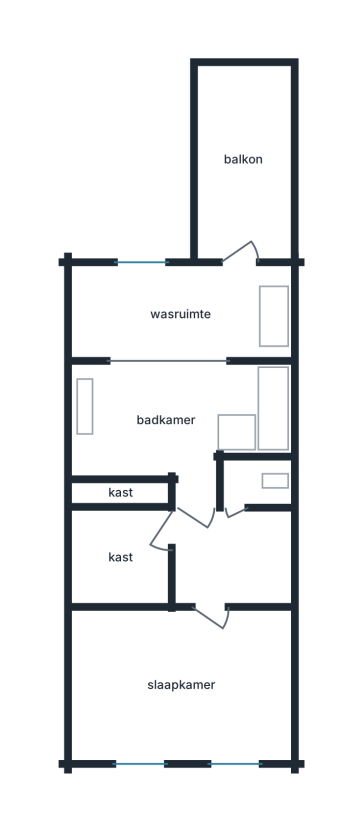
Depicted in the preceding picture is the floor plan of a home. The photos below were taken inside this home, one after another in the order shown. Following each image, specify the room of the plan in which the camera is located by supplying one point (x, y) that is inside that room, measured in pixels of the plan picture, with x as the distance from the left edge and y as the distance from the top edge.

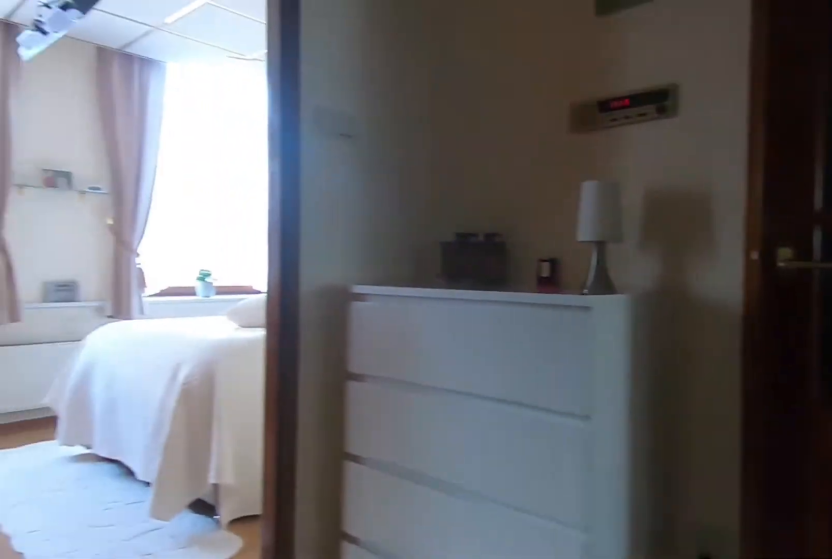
(215, 543)
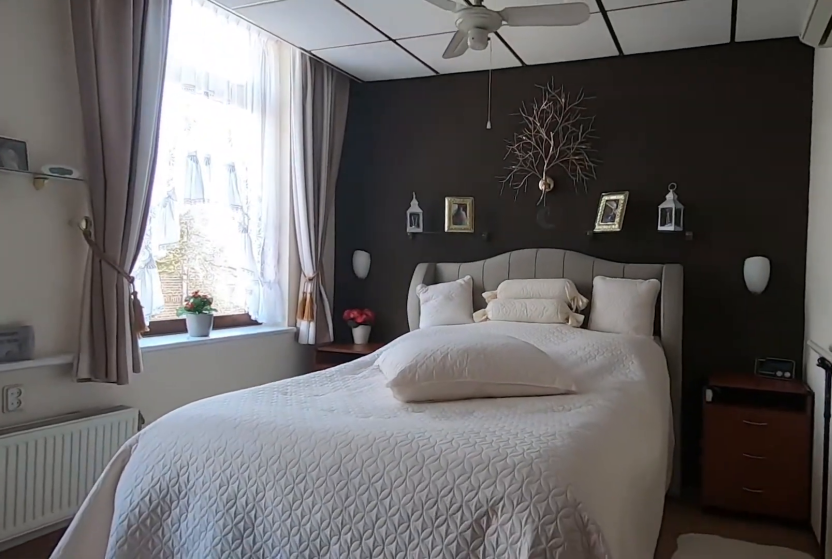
(179, 688)
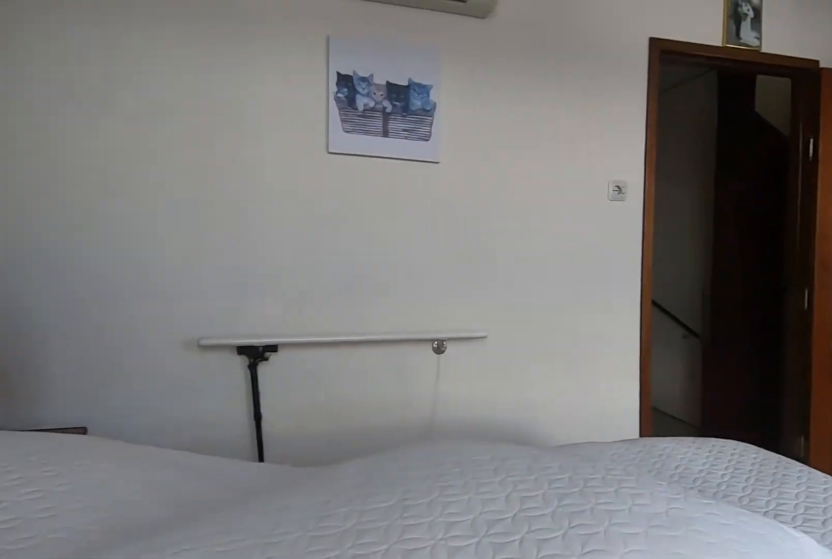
(179, 688)
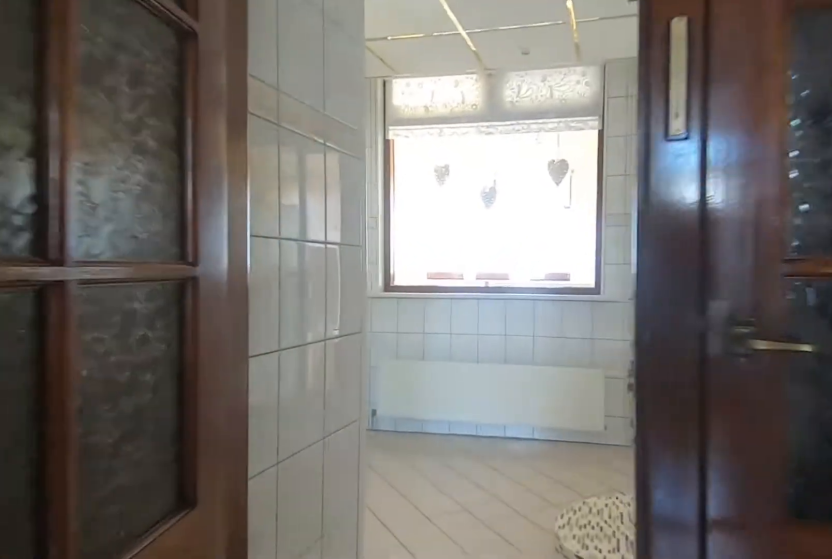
(215, 541)
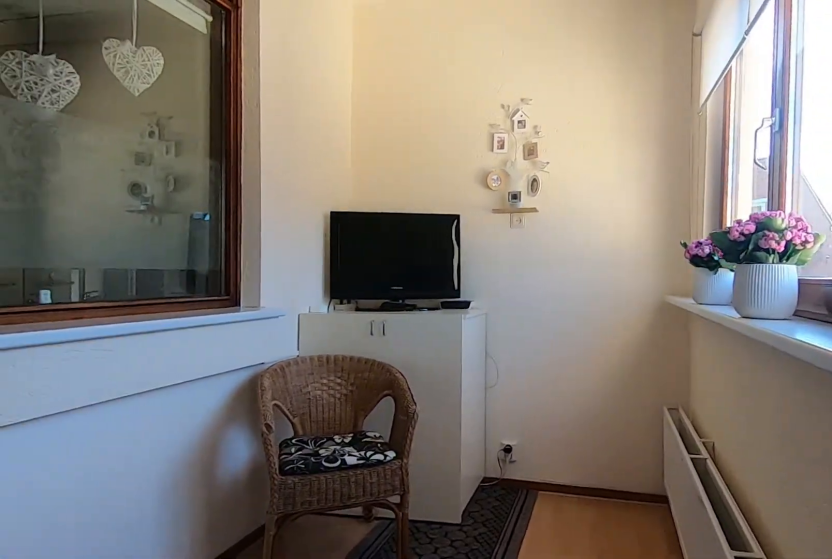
(156, 312)
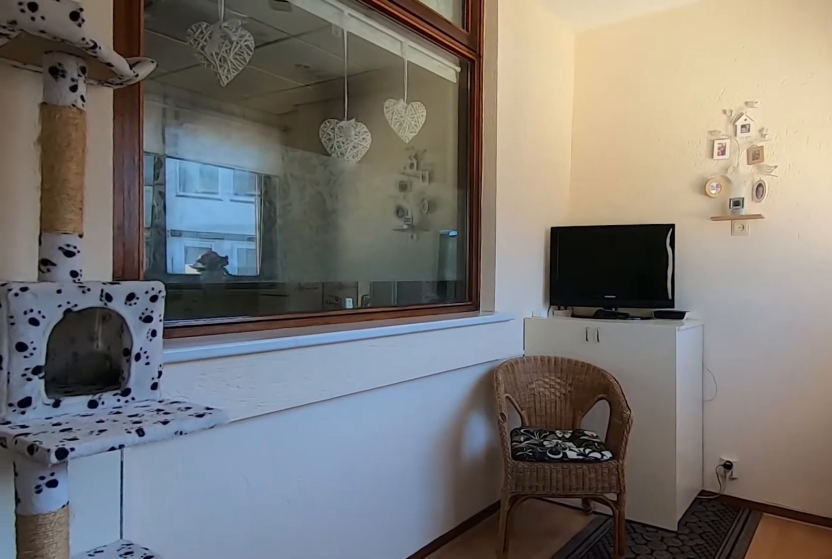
(156, 312)
